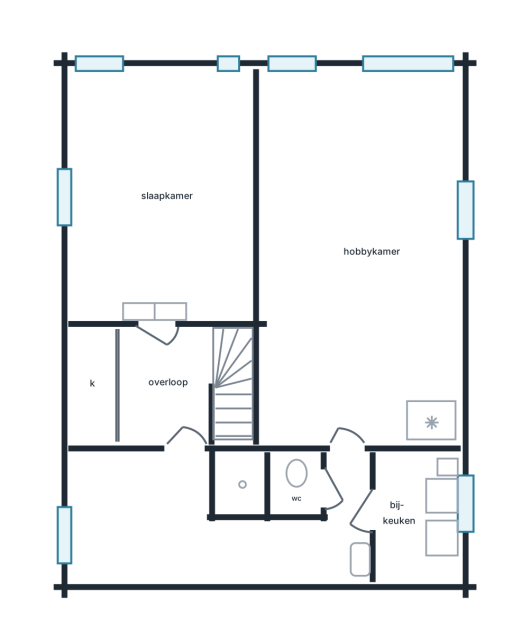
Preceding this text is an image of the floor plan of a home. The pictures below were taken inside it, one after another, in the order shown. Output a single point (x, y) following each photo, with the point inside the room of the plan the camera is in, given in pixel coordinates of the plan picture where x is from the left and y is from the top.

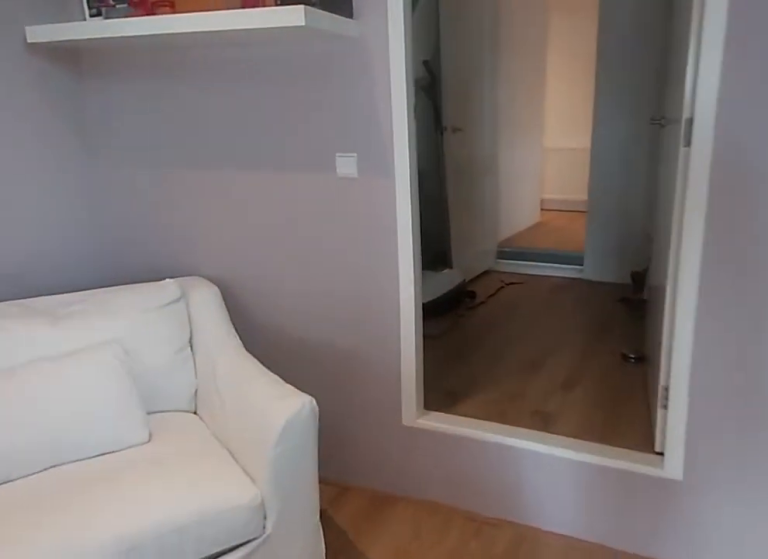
(161, 193)
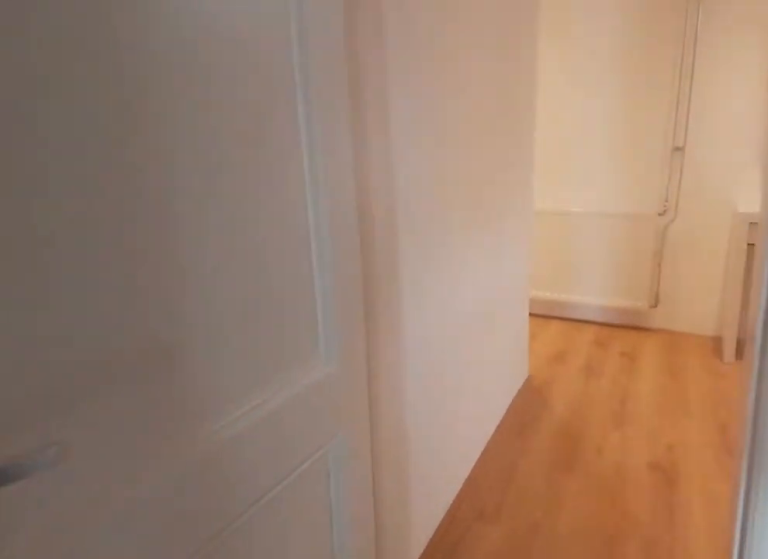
(166, 384)
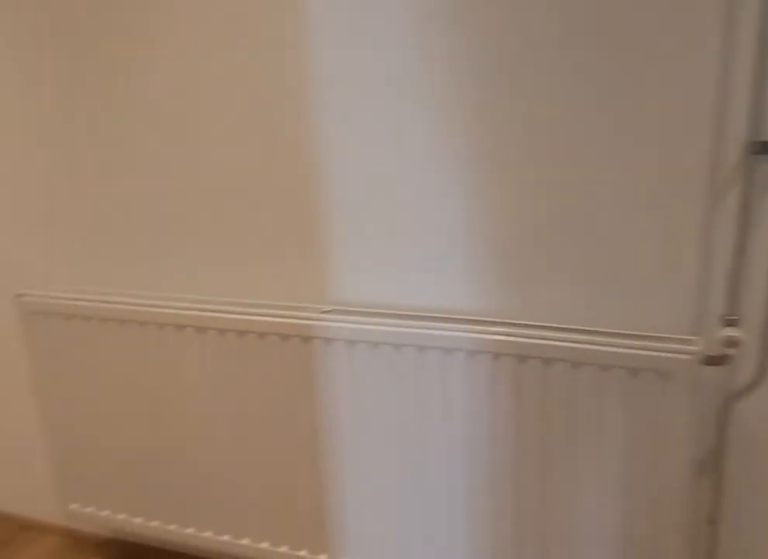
(331, 488)
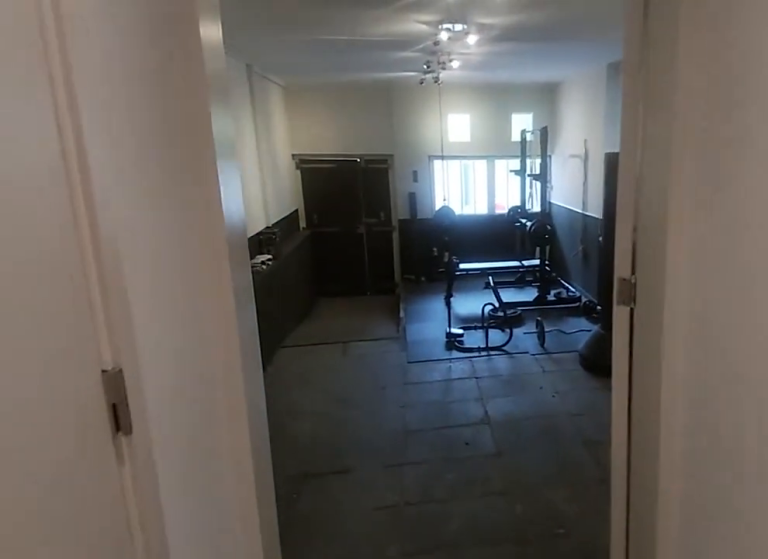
(331, 488)
